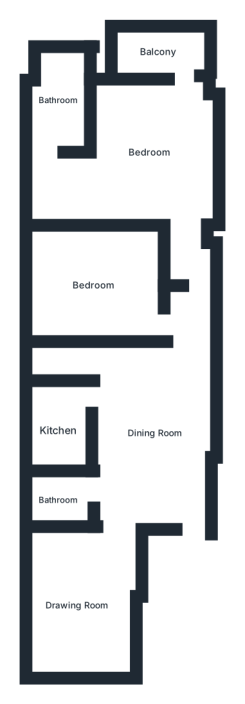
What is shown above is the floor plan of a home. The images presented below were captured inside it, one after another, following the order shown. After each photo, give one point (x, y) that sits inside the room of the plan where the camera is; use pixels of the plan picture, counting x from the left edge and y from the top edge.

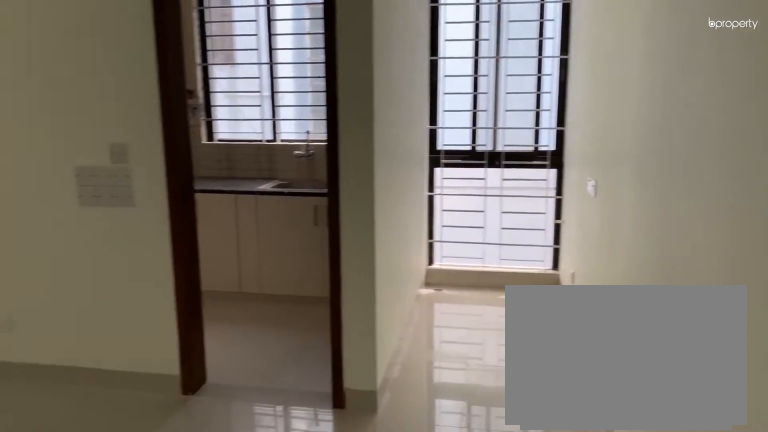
(154, 427)
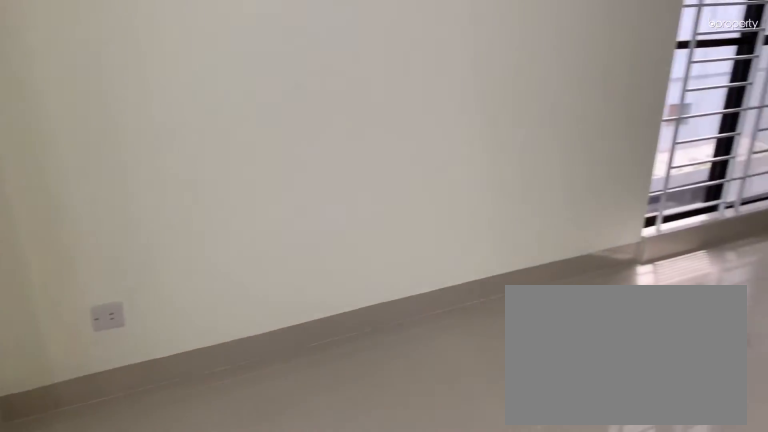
(77, 605)
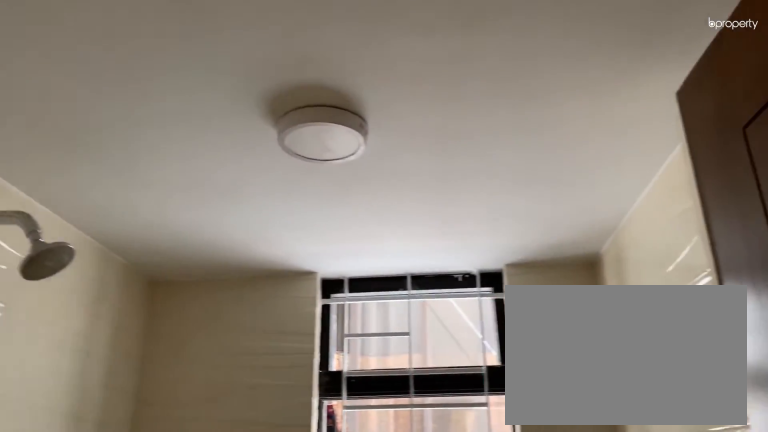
(59, 498)
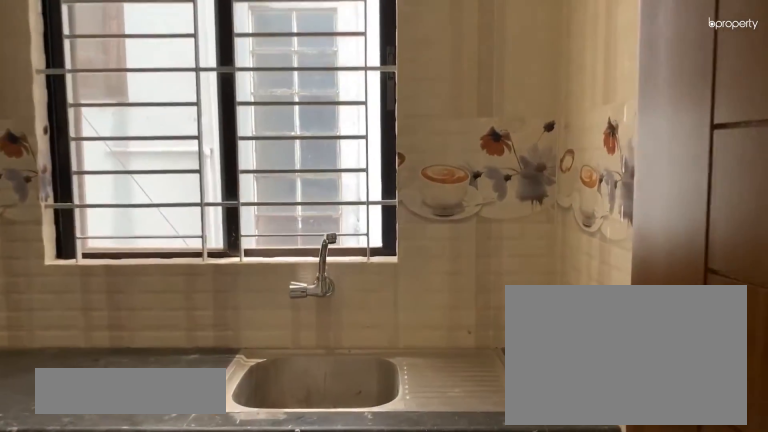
(58, 427)
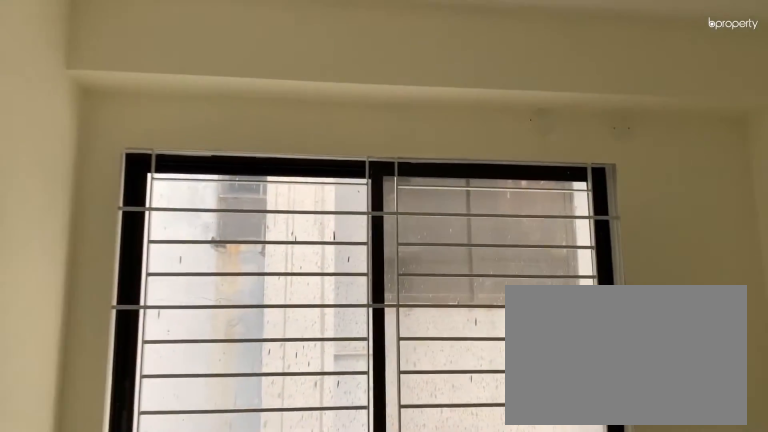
(93, 285)
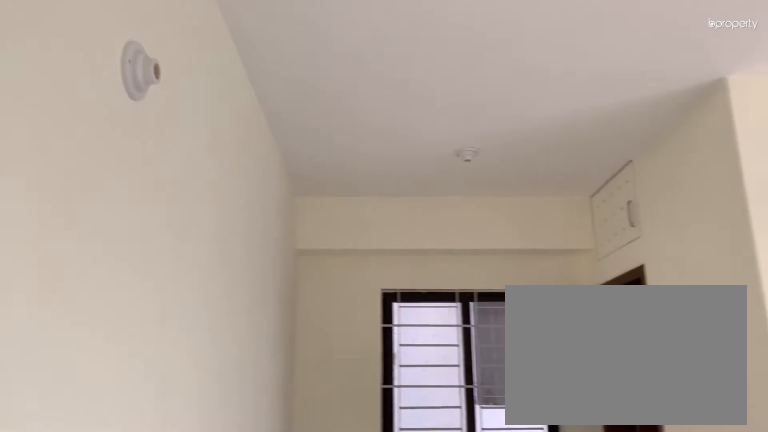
(145, 148)
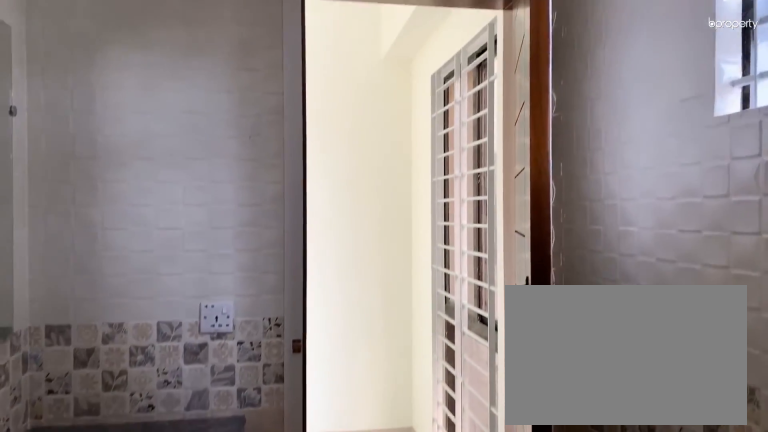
(56, 99)
